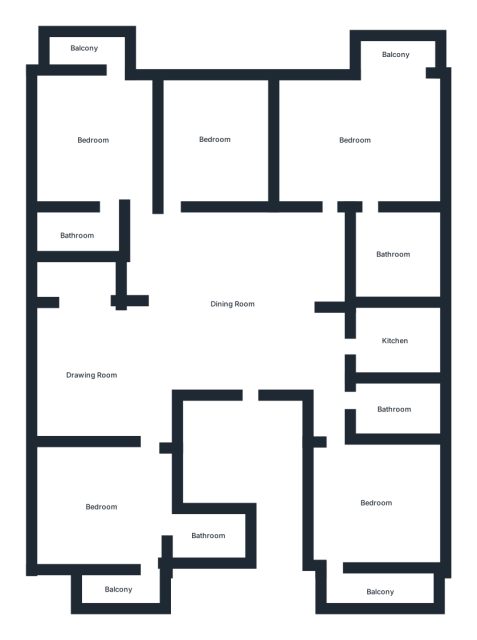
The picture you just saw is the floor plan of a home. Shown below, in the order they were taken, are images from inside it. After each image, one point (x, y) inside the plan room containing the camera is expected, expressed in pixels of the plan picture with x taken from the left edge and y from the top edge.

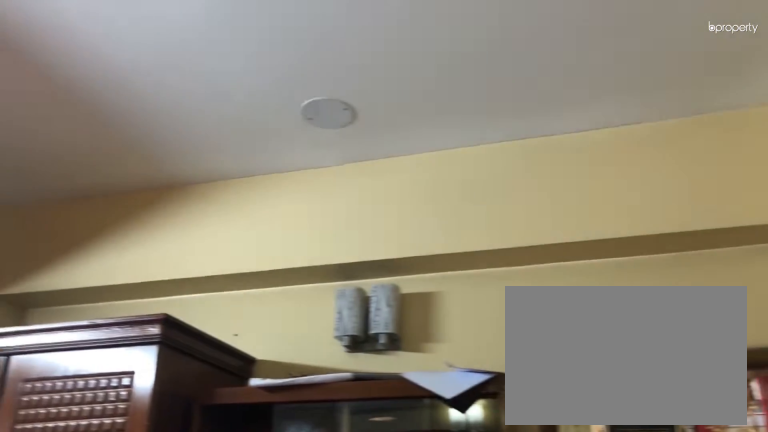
(97, 504)
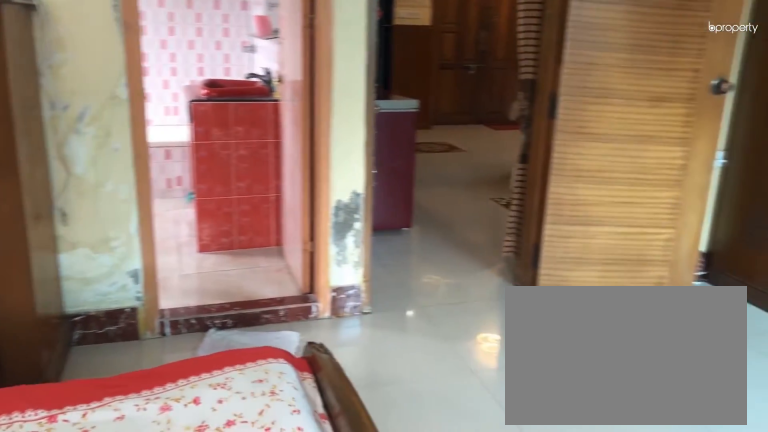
(357, 142)
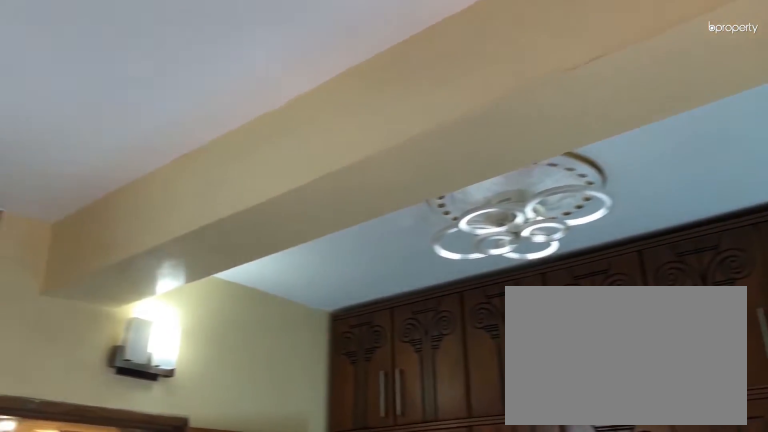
(357, 142)
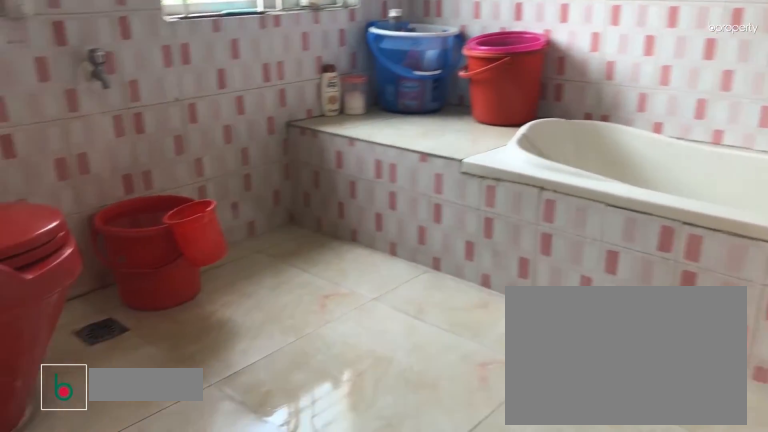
(392, 249)
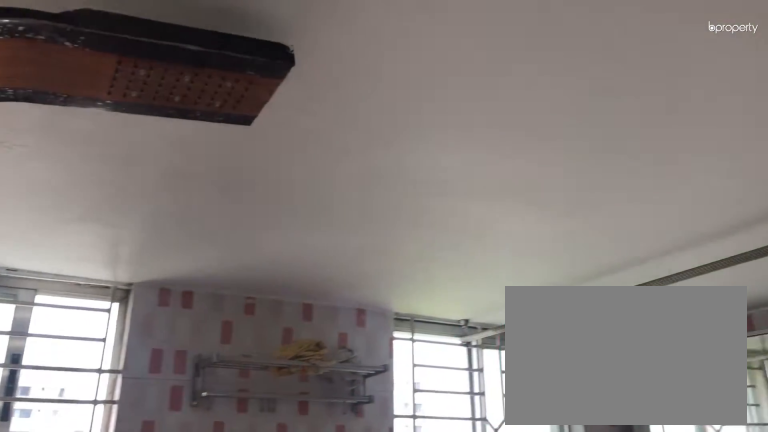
(392, 249)
